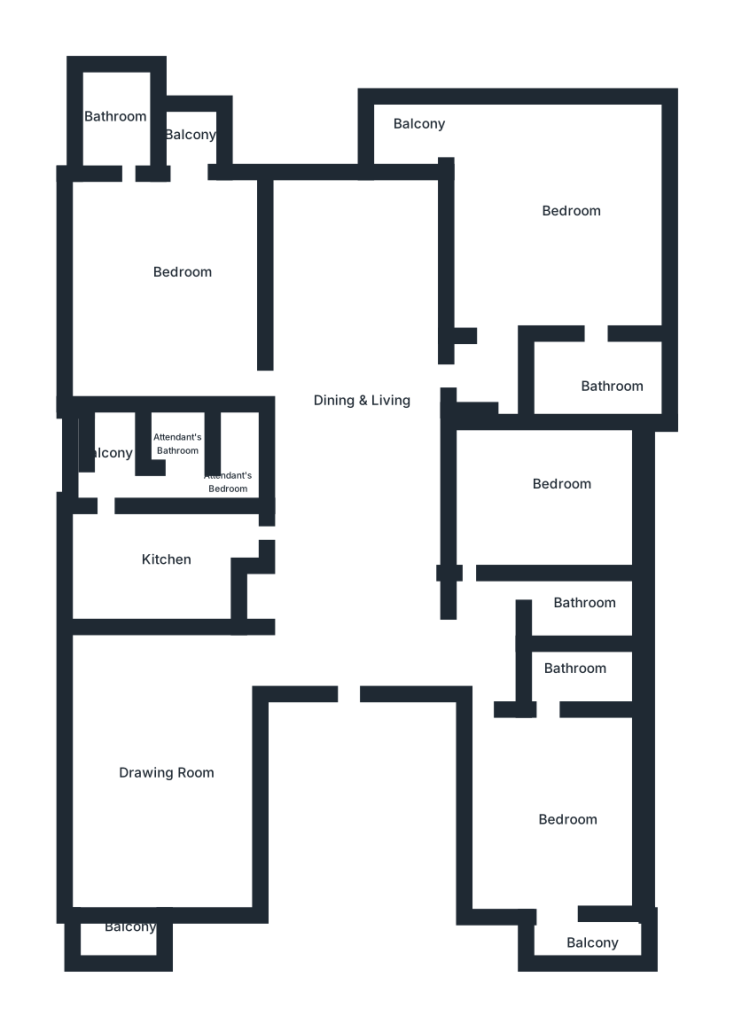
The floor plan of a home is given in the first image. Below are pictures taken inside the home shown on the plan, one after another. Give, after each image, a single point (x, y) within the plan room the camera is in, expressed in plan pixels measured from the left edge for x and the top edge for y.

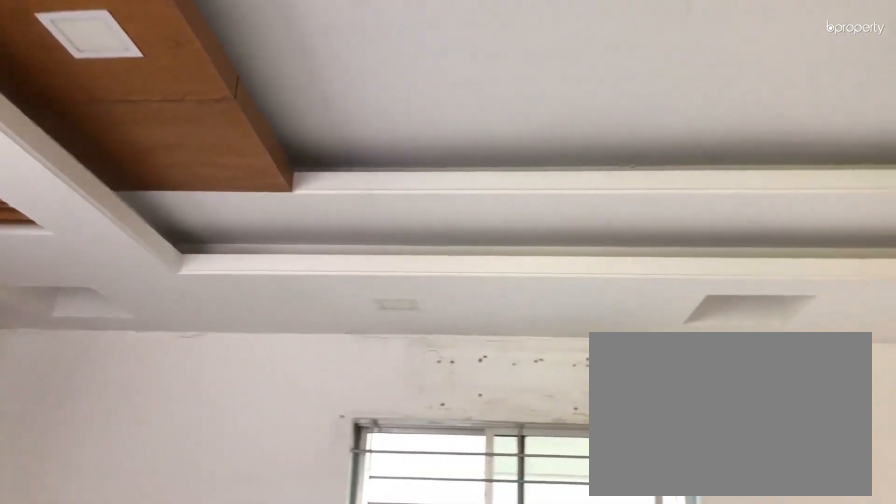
(583, 236)
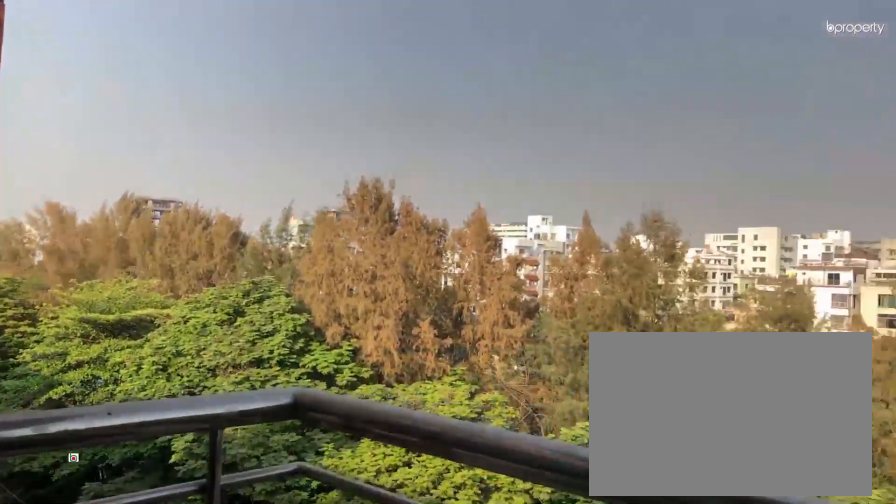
(394, 130)
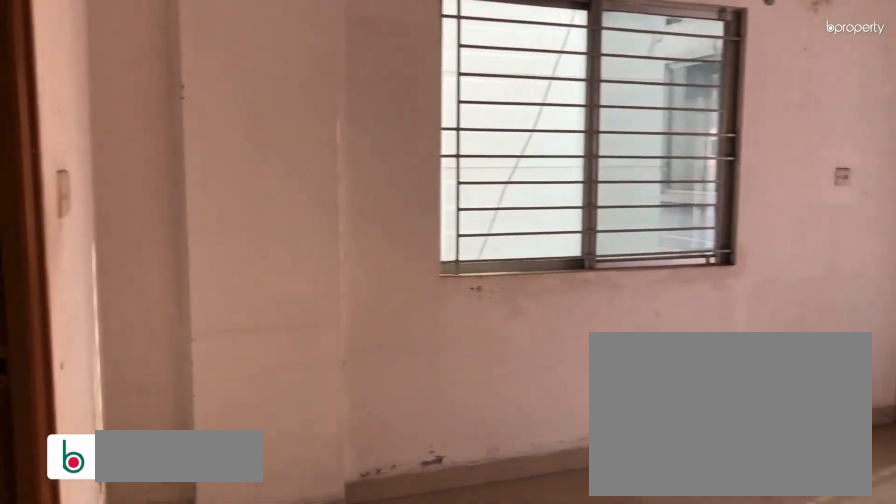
(557, 710)
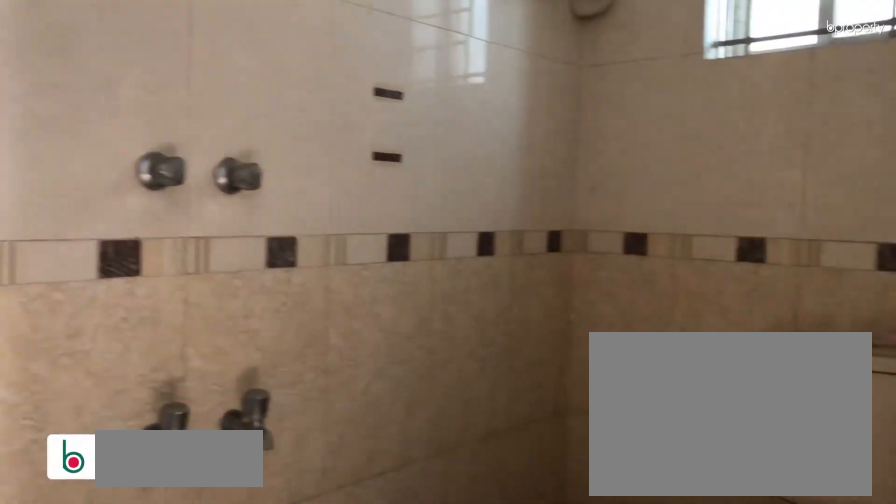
(557, 710)
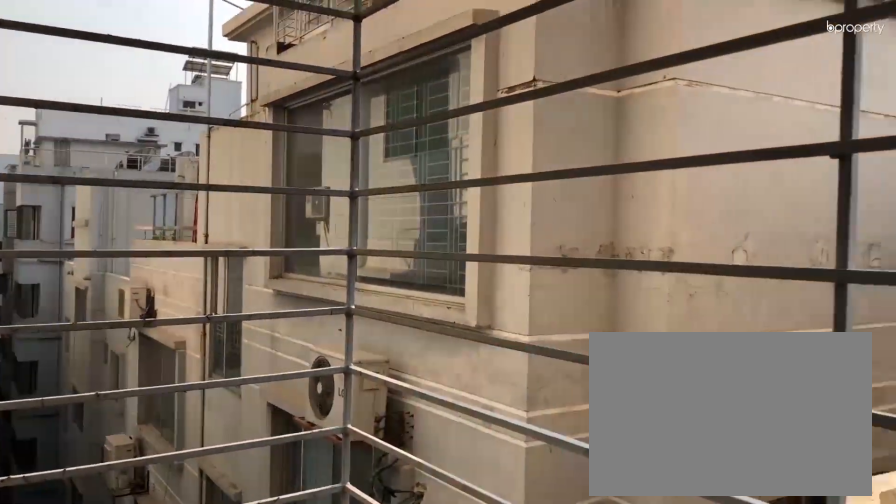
(592, 941)
